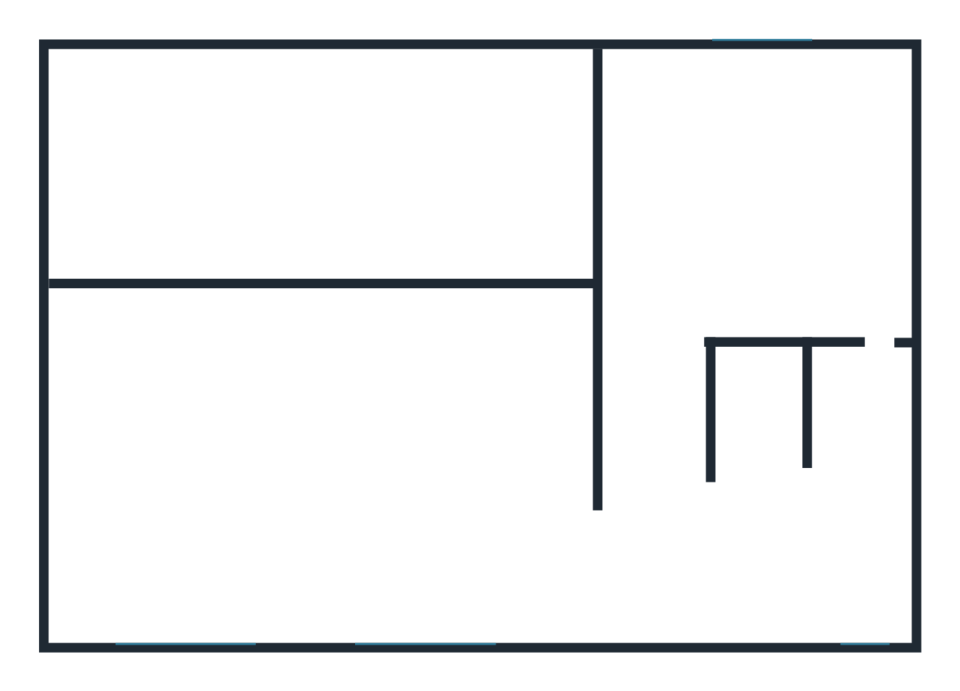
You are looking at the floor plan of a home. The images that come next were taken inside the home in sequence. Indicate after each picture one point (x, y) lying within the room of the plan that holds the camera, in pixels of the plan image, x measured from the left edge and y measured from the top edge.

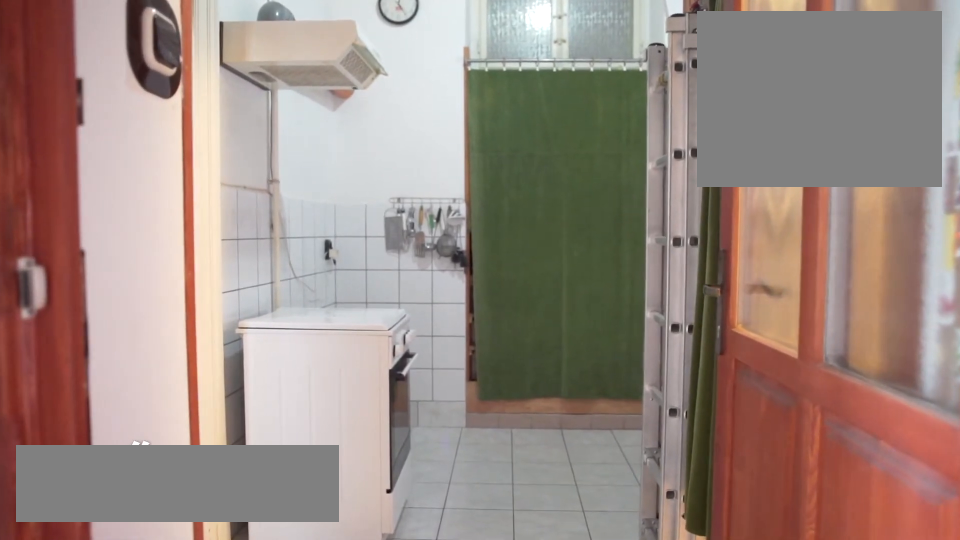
(655, 537)
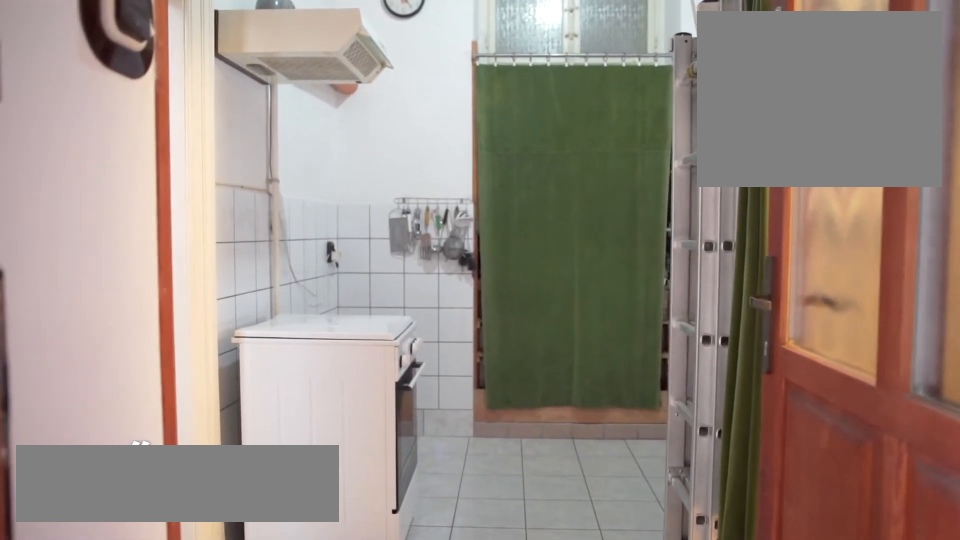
(657, 514)
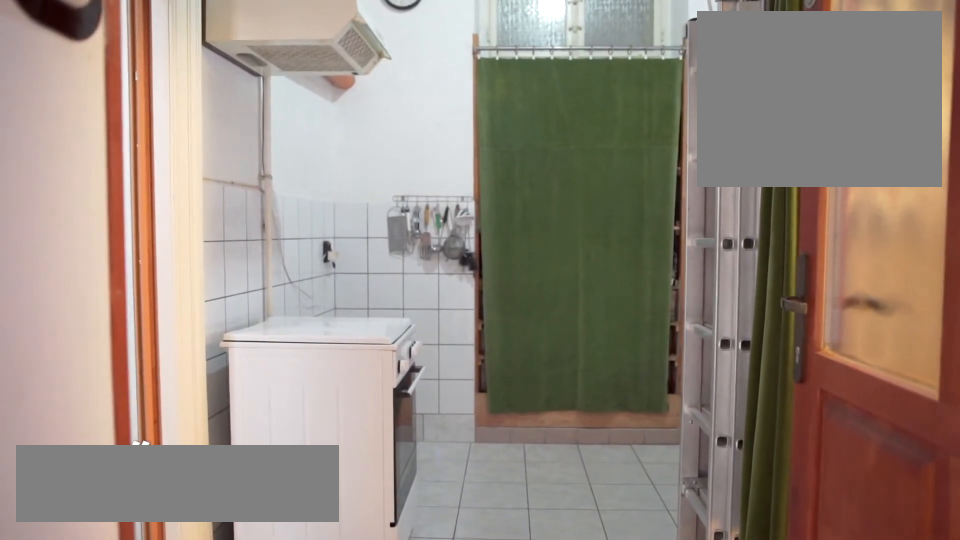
(660, 490)
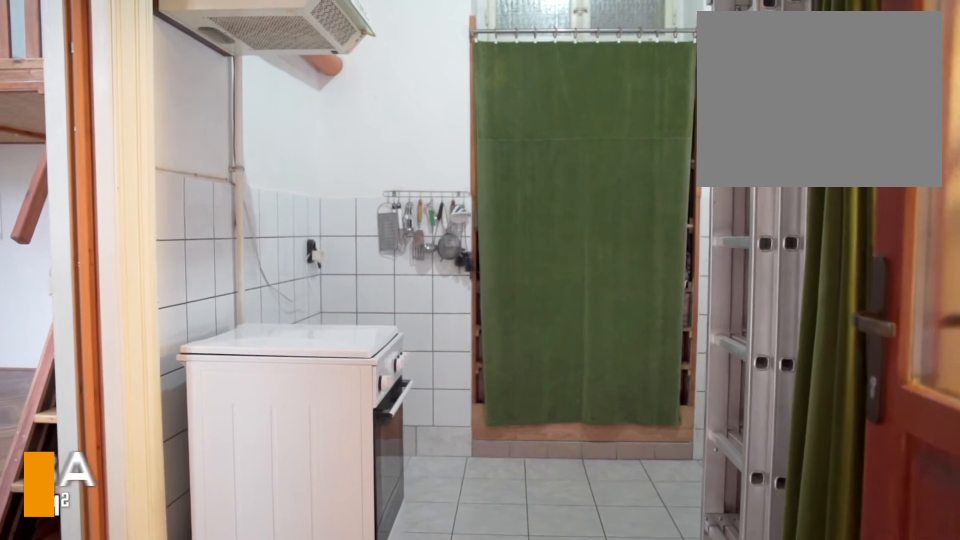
(665, 450)
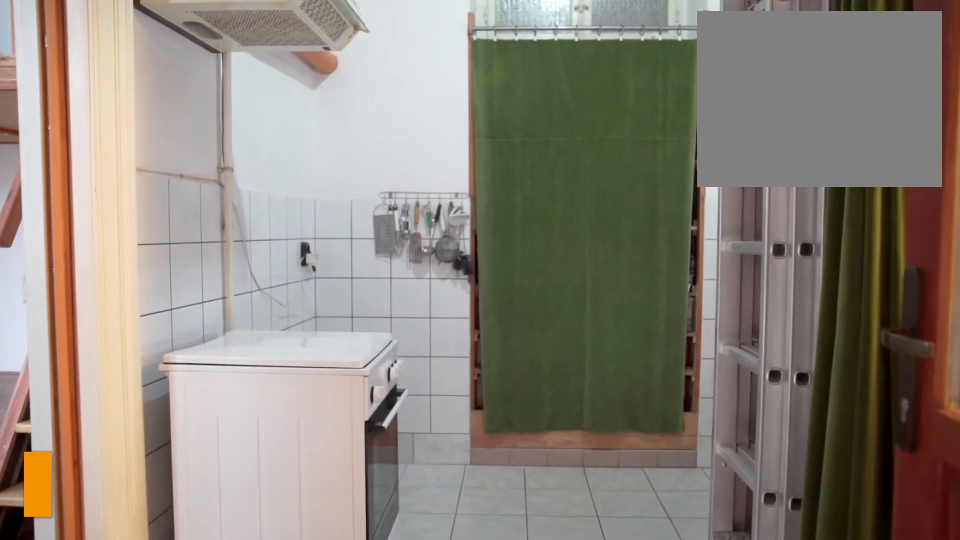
(668, 435)
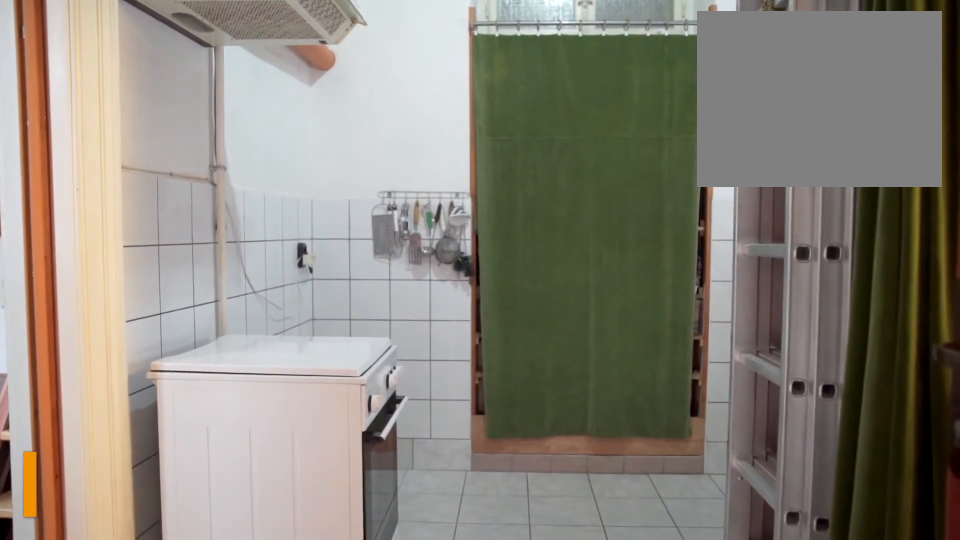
(668, 422)
